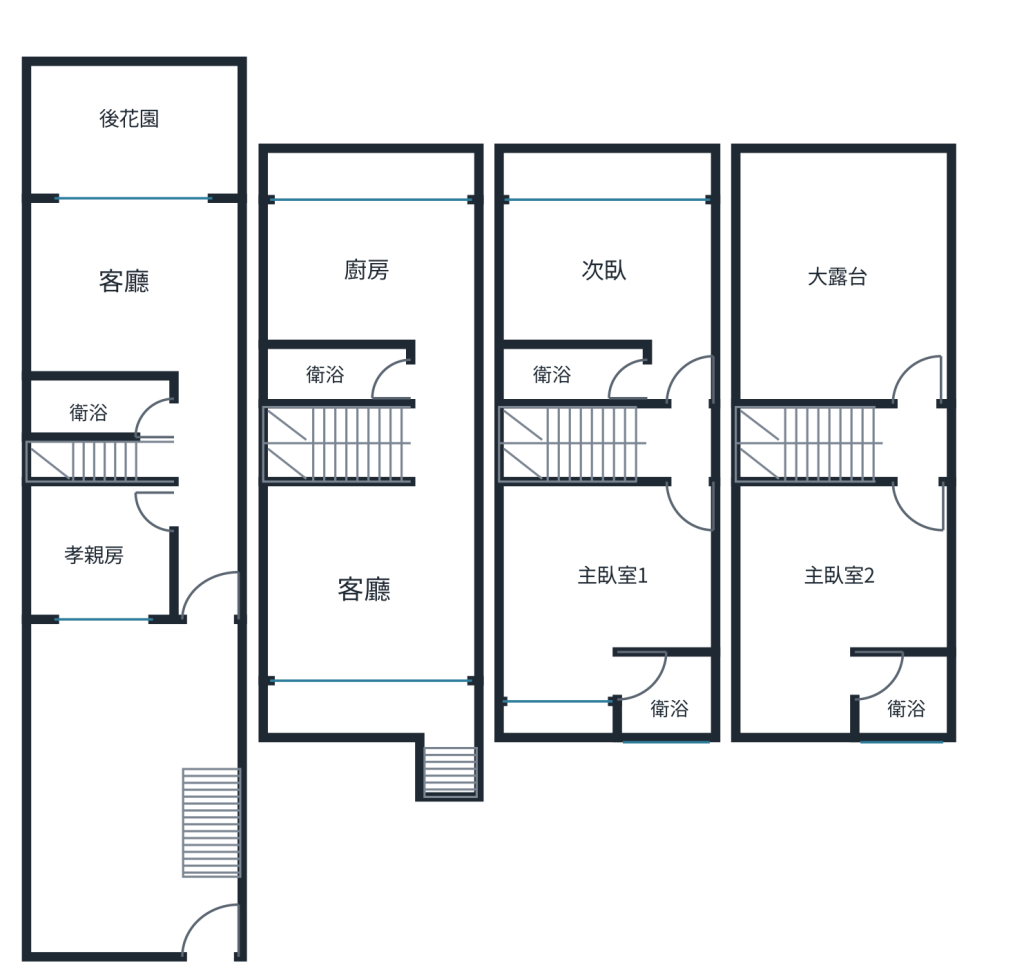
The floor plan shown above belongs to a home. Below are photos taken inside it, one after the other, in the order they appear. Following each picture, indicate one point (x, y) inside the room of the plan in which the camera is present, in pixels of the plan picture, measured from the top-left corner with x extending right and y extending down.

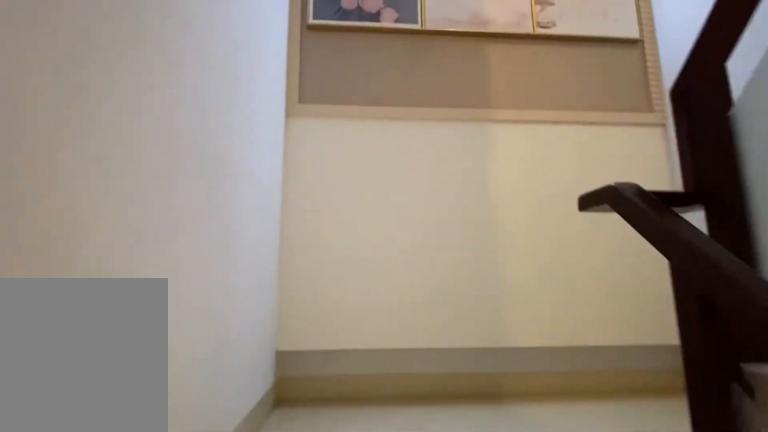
(351, 450)
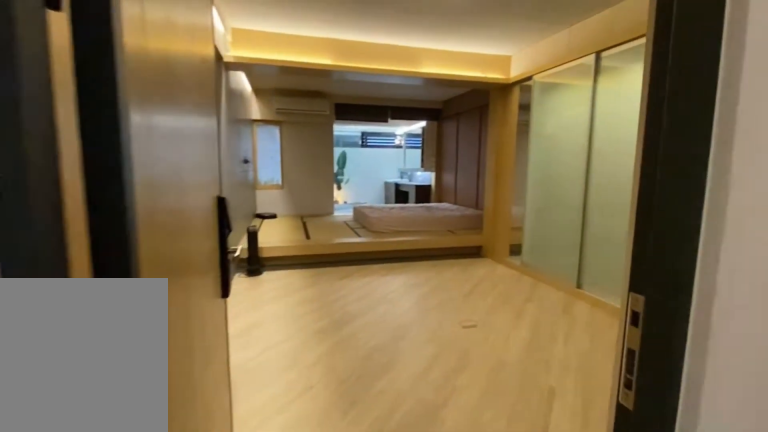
(571, 444)
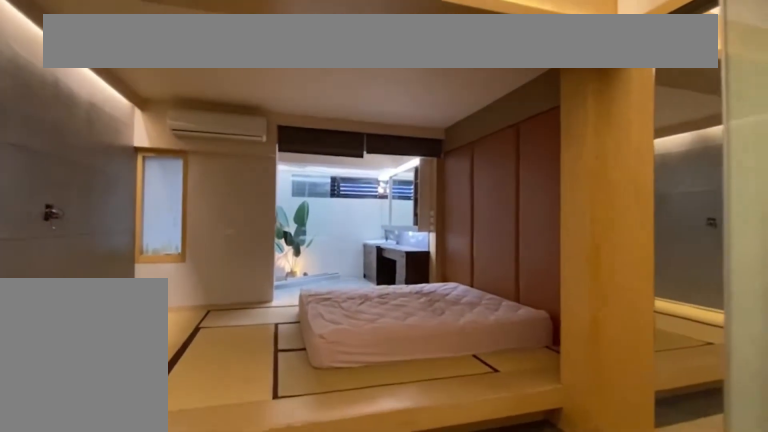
(596, 579)
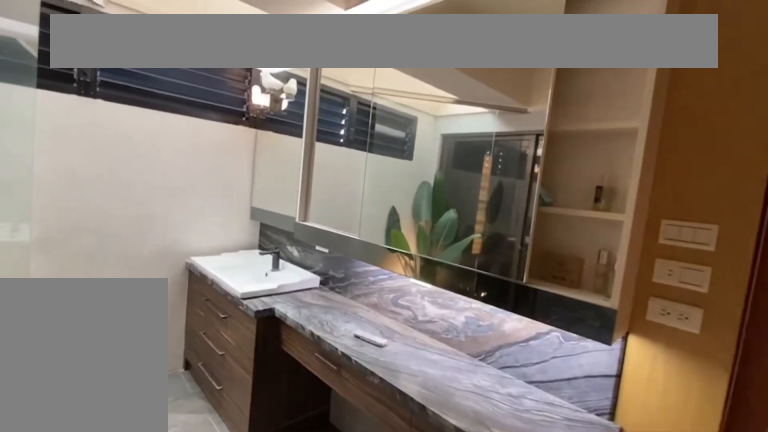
(671, 696)
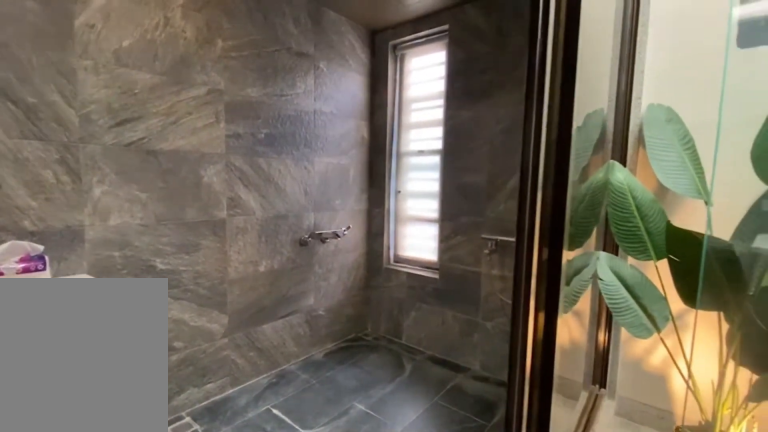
(671, 697)
